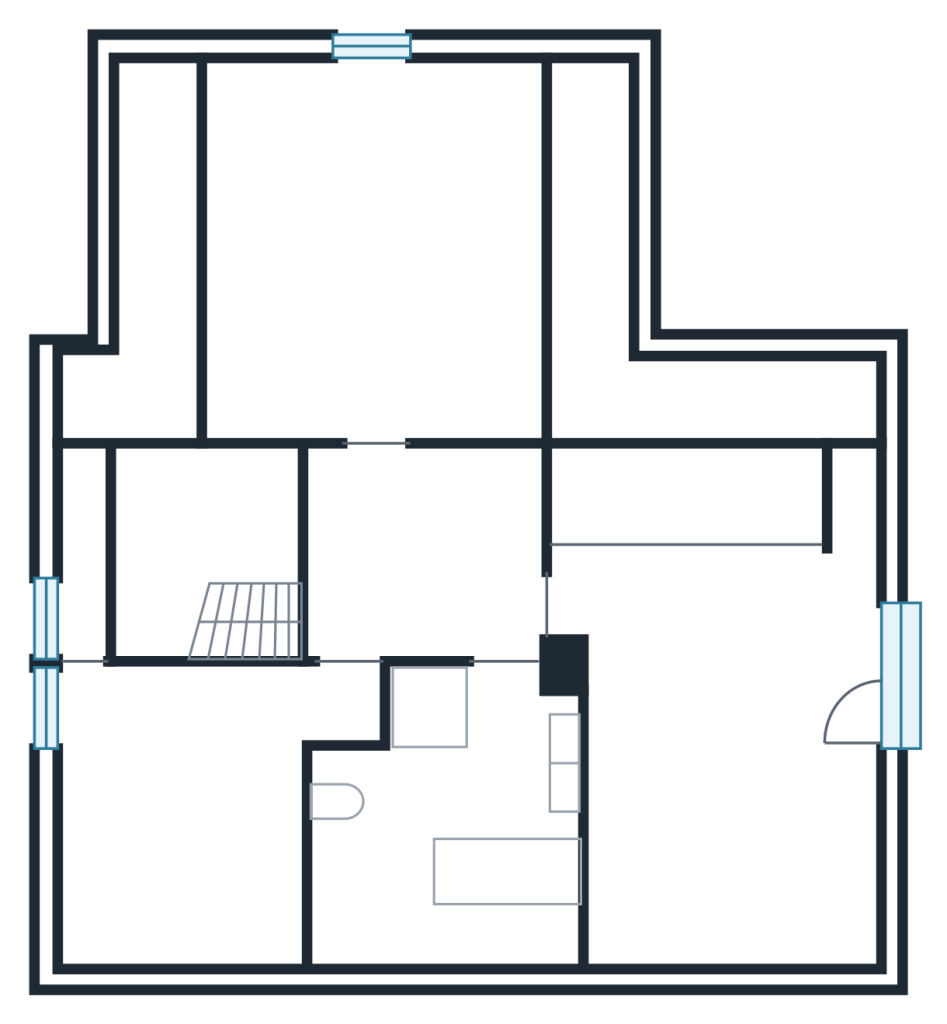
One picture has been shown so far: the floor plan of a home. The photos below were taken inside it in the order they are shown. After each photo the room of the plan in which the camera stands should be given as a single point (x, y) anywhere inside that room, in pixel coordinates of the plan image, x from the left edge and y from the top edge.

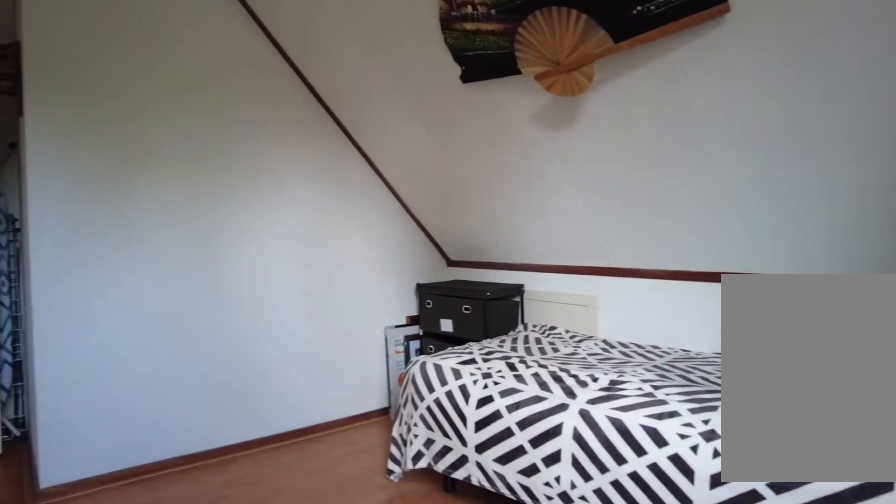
(198, 760)
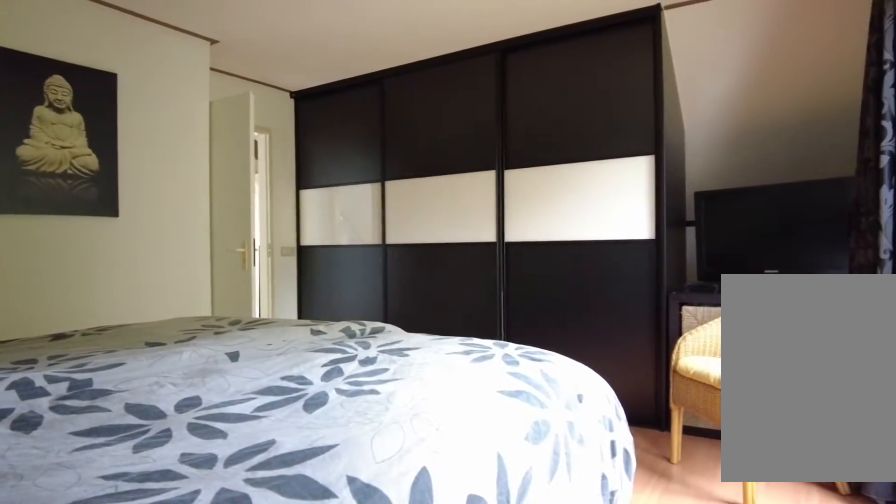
(733, 695)
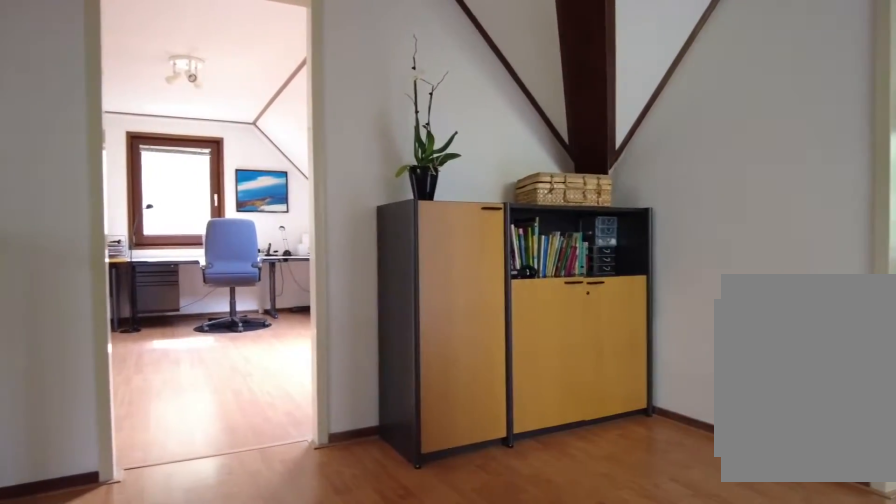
(426, 556)
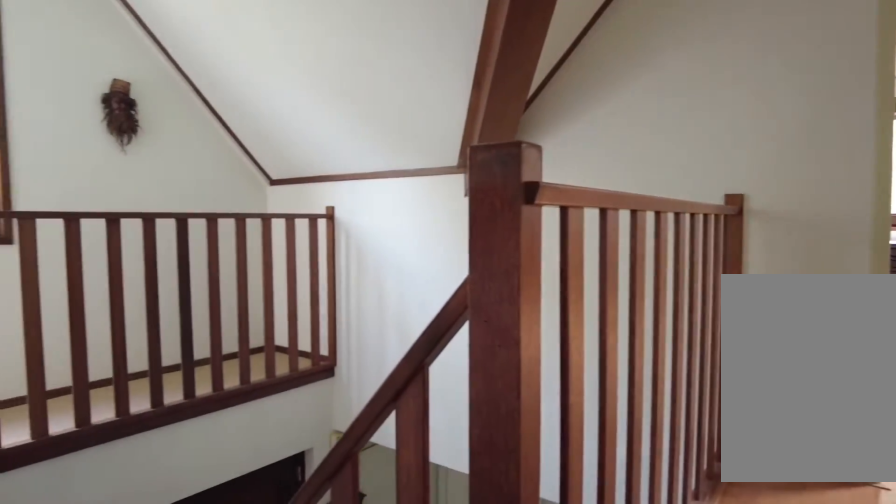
(426, 556)
